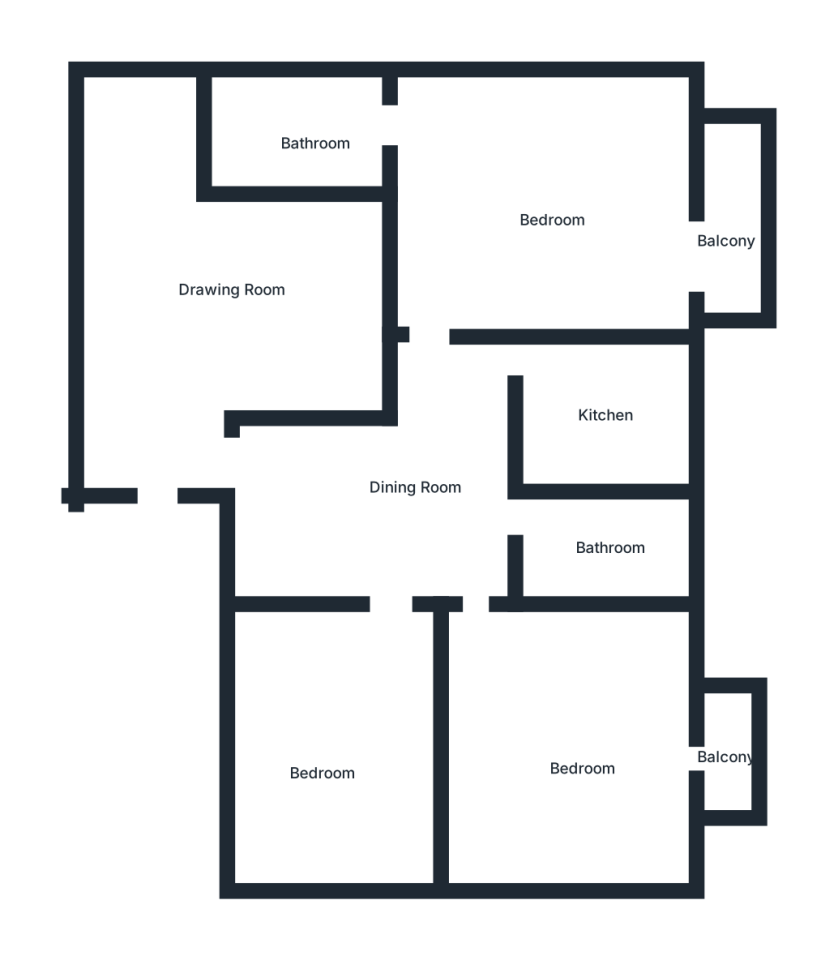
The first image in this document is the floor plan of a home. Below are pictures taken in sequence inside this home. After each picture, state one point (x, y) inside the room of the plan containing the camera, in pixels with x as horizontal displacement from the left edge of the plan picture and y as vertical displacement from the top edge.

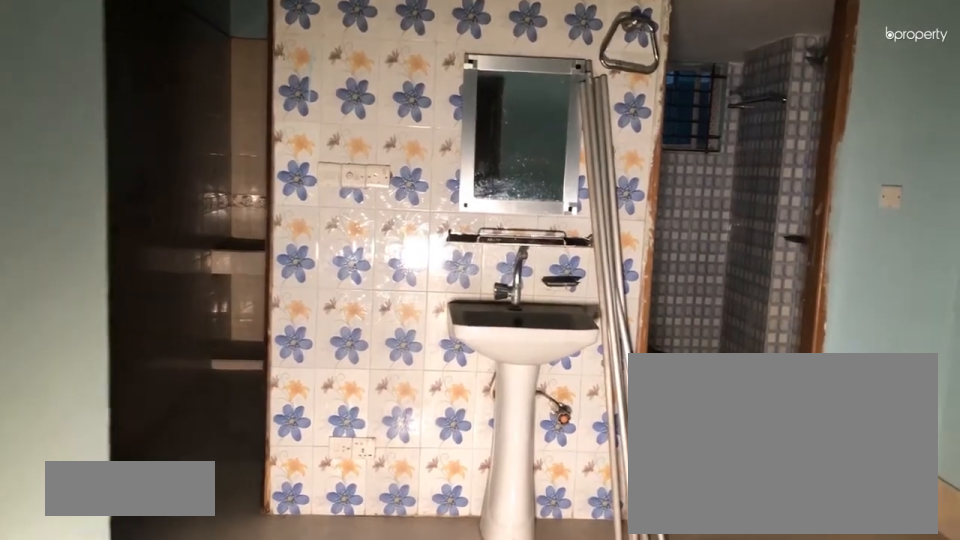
(402, 490)
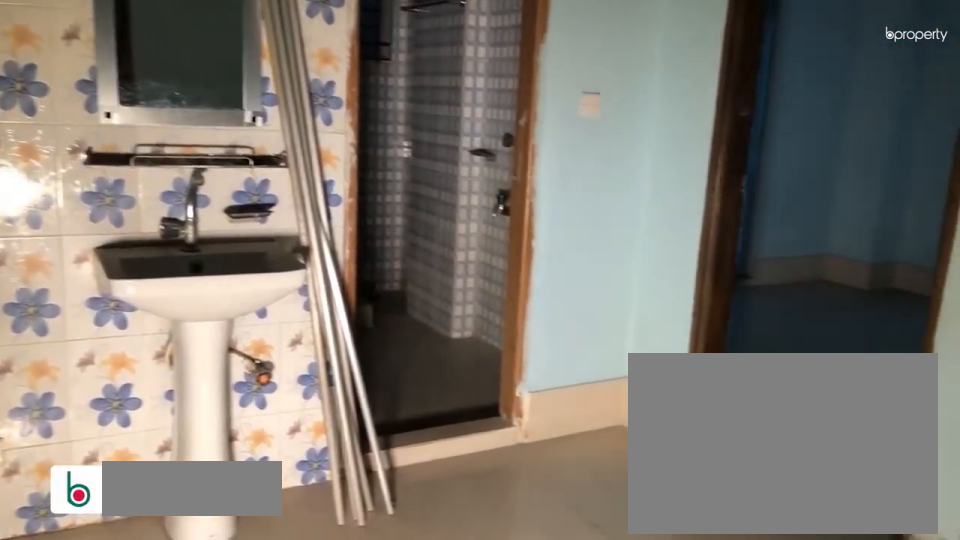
(402, 490)
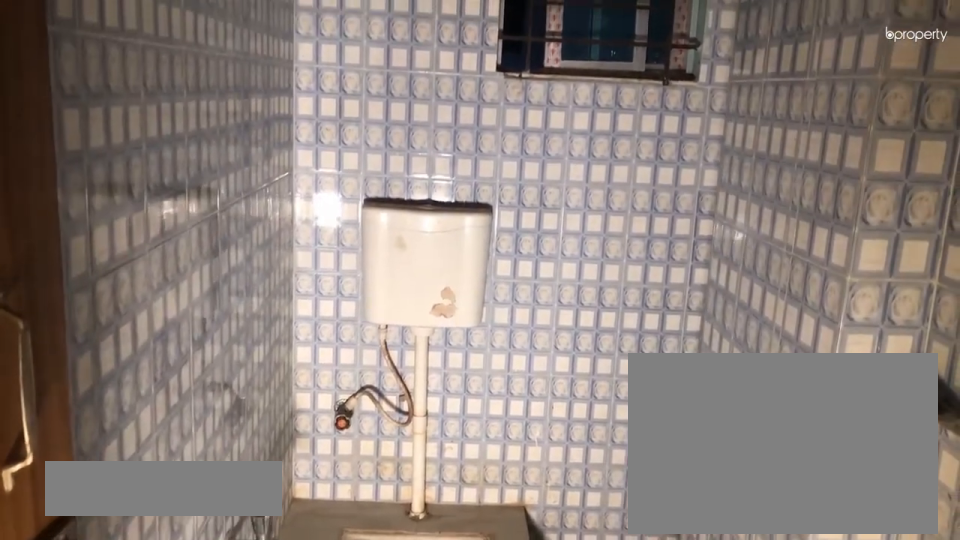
(612, 551)
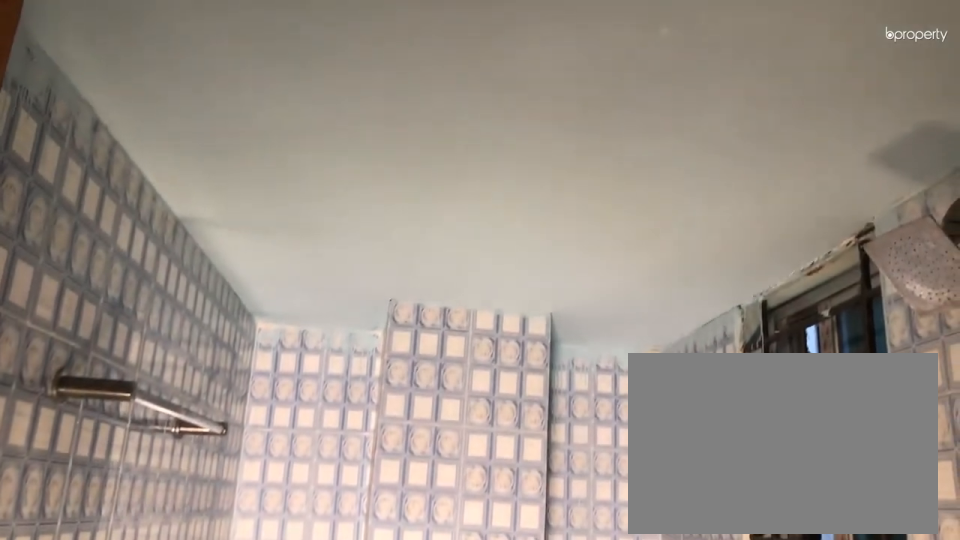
(303, 143)
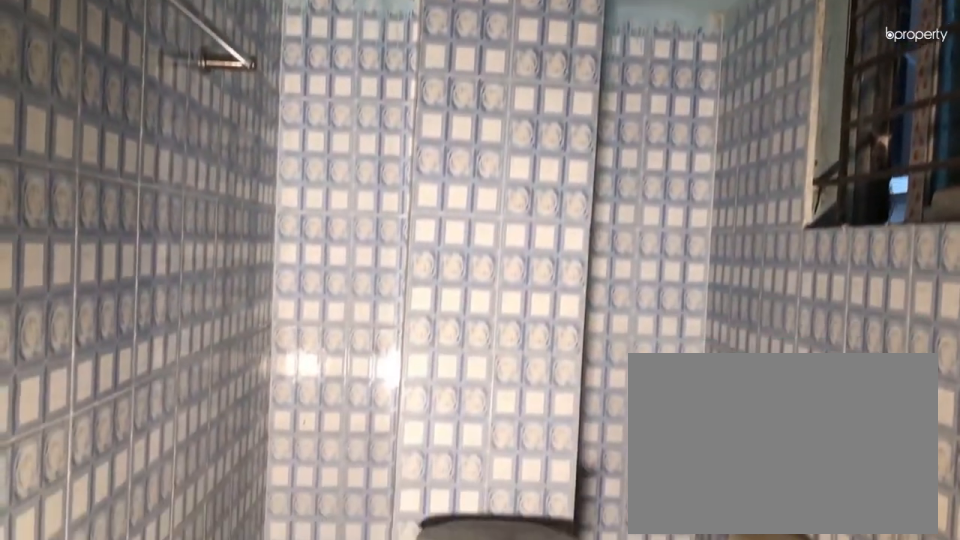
(303, 143)
